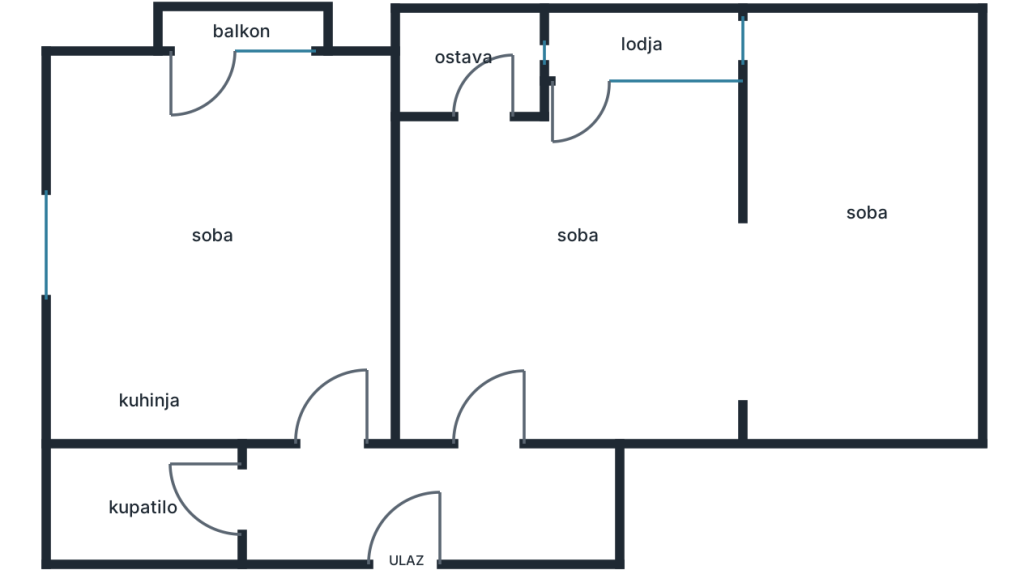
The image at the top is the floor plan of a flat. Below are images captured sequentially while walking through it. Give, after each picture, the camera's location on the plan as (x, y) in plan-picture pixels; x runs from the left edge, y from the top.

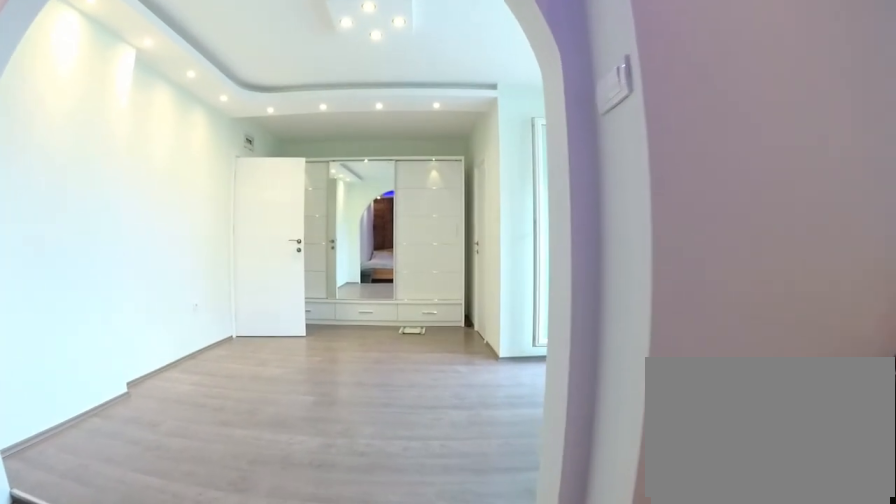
(842, 241)
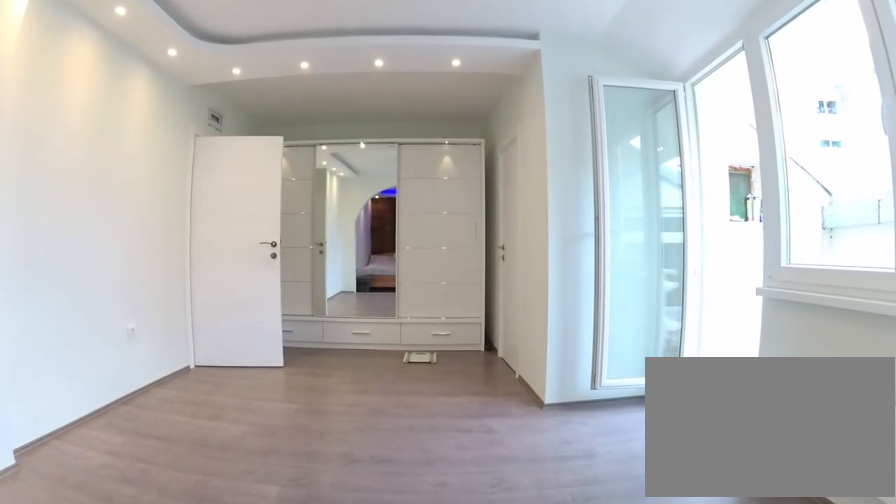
(770, 226)
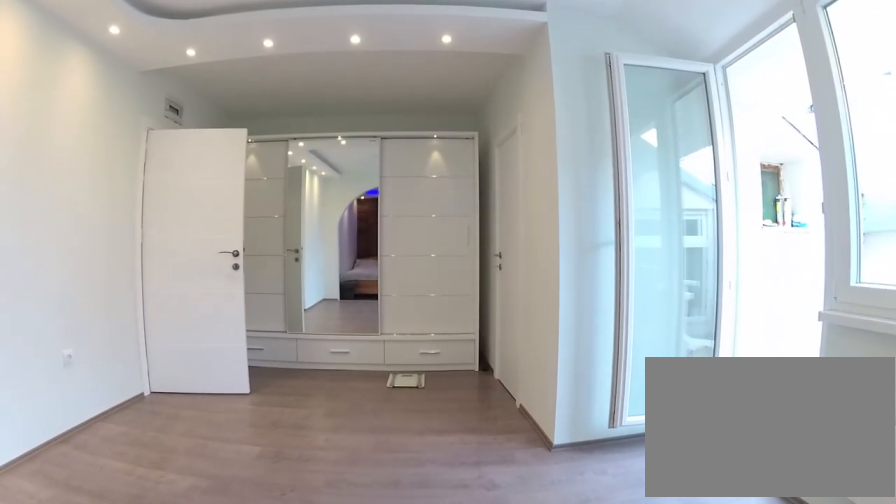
(725, 219)
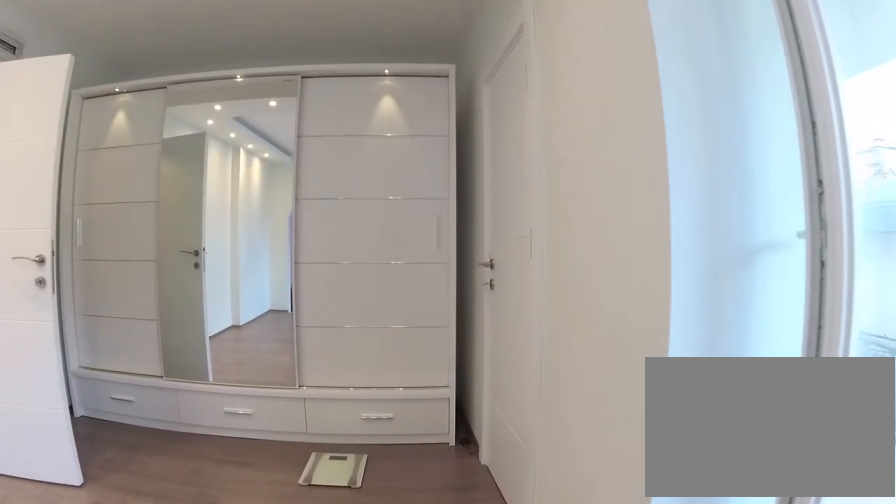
(624, 203)
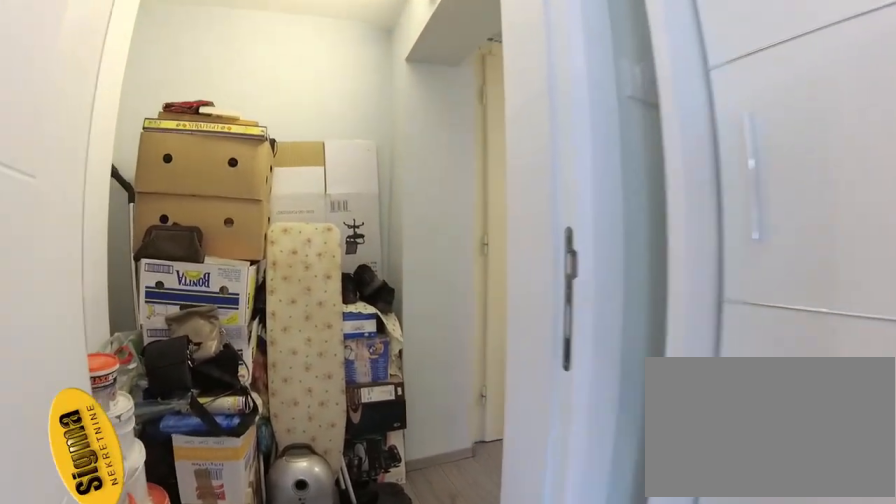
(511, 343)
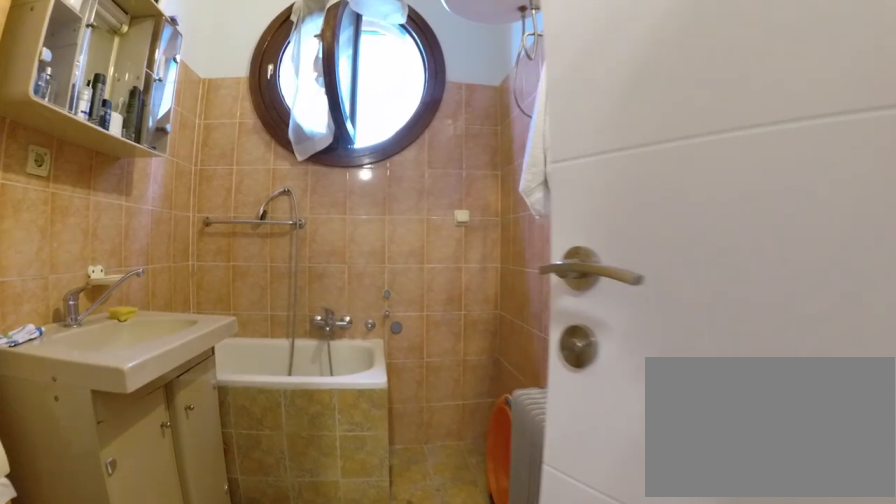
(255, 498)
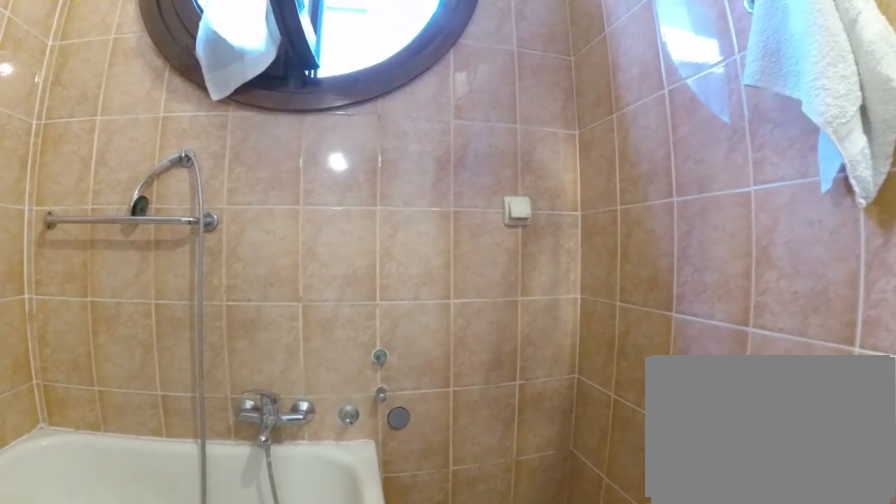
(162, 498)
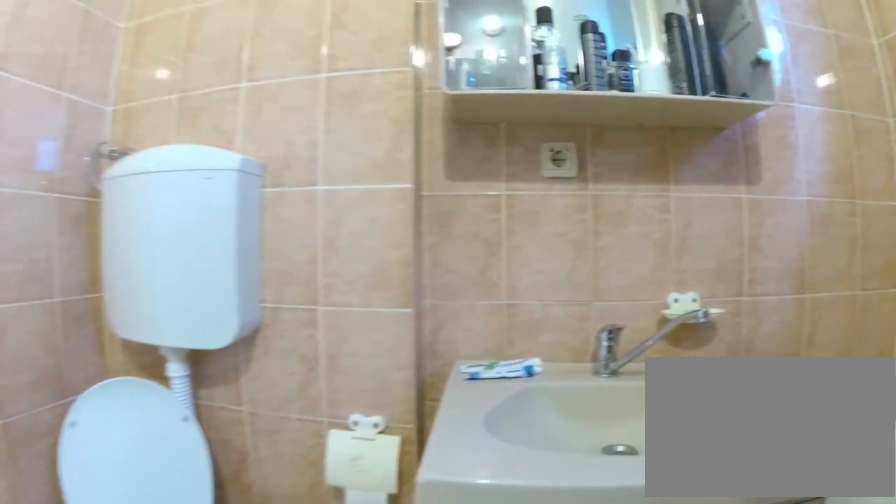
(97, 472)
